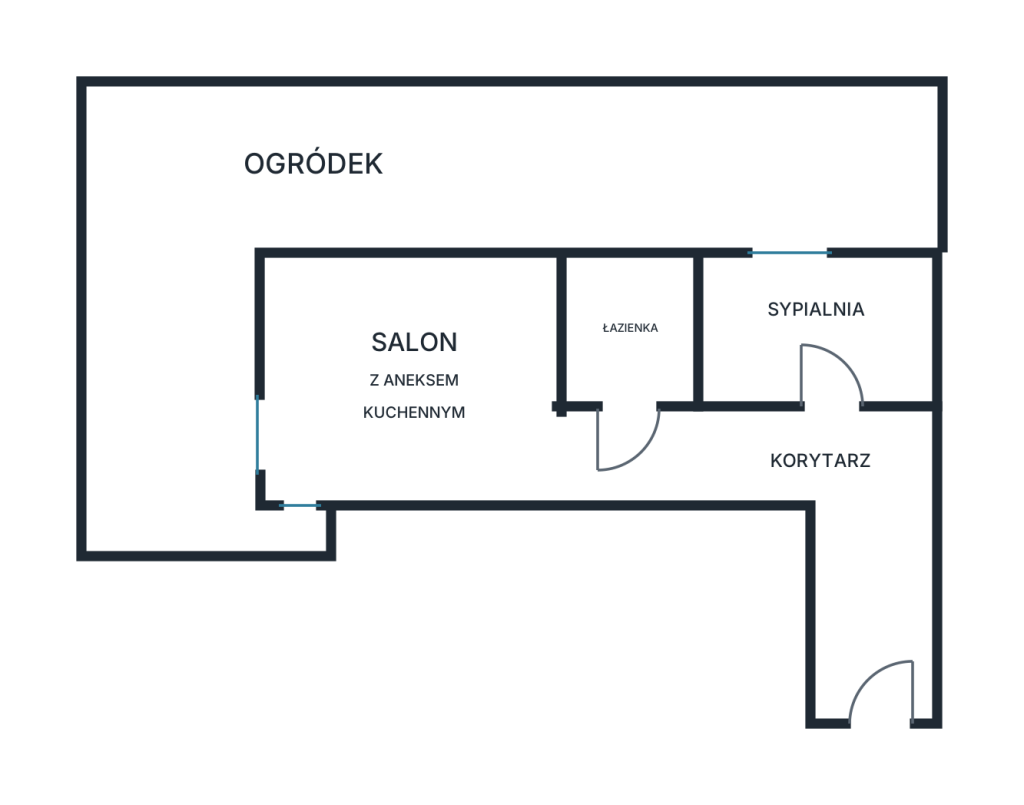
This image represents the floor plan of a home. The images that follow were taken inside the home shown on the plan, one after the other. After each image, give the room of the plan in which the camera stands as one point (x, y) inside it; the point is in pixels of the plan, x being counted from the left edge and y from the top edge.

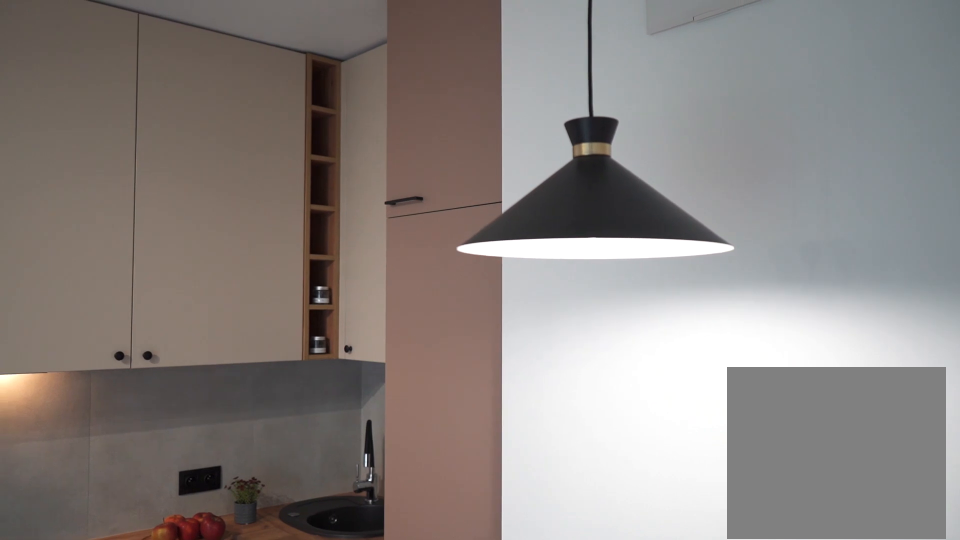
(438, 382)
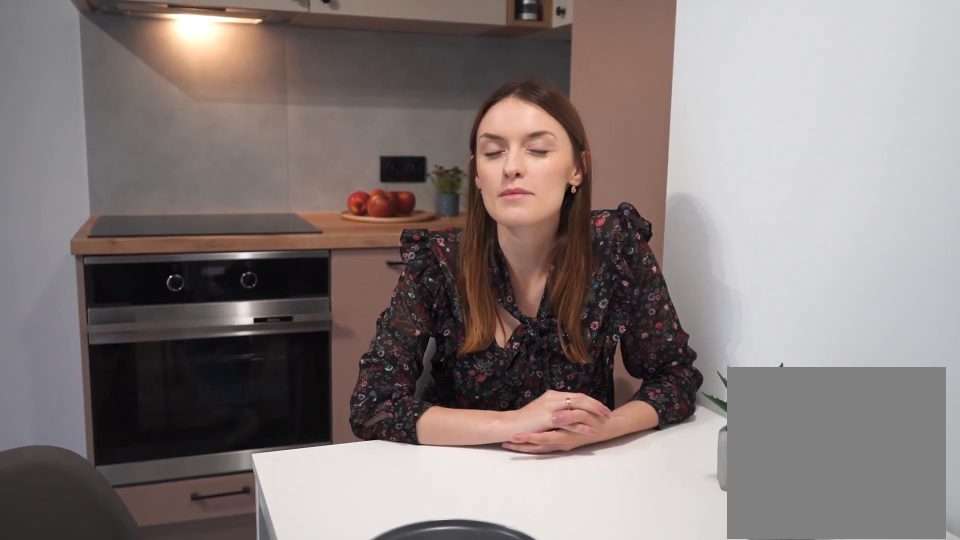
(410, 379)
